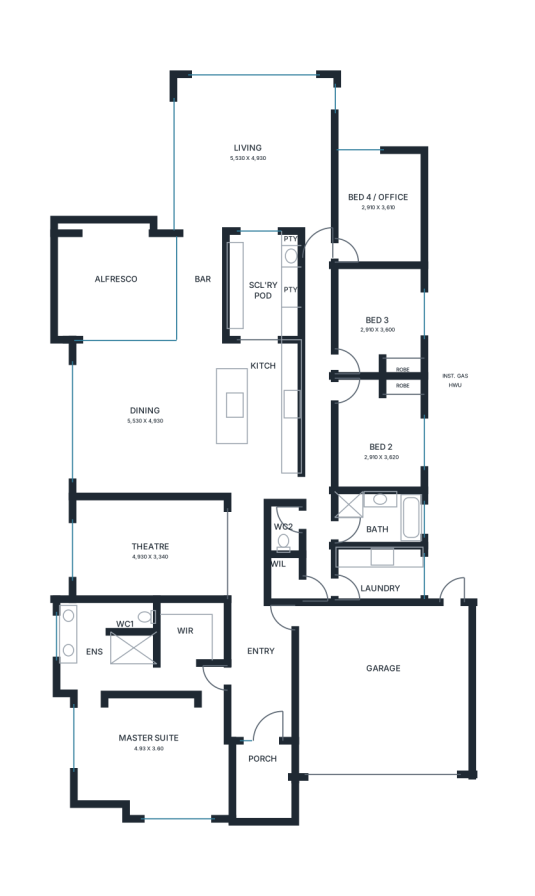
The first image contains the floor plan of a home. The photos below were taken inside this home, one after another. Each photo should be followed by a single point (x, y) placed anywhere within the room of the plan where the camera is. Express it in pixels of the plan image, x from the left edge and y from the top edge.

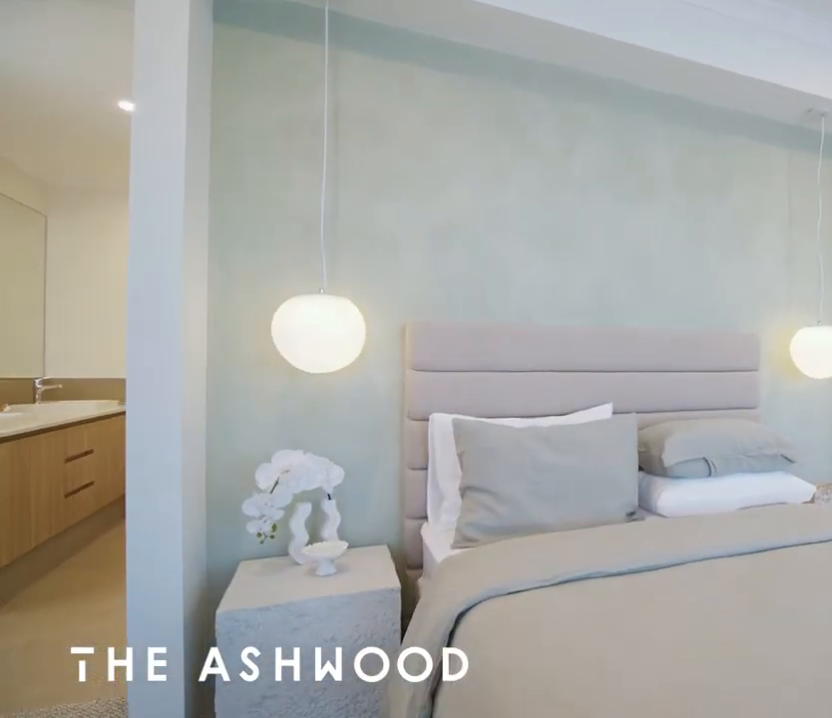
(148, 704)
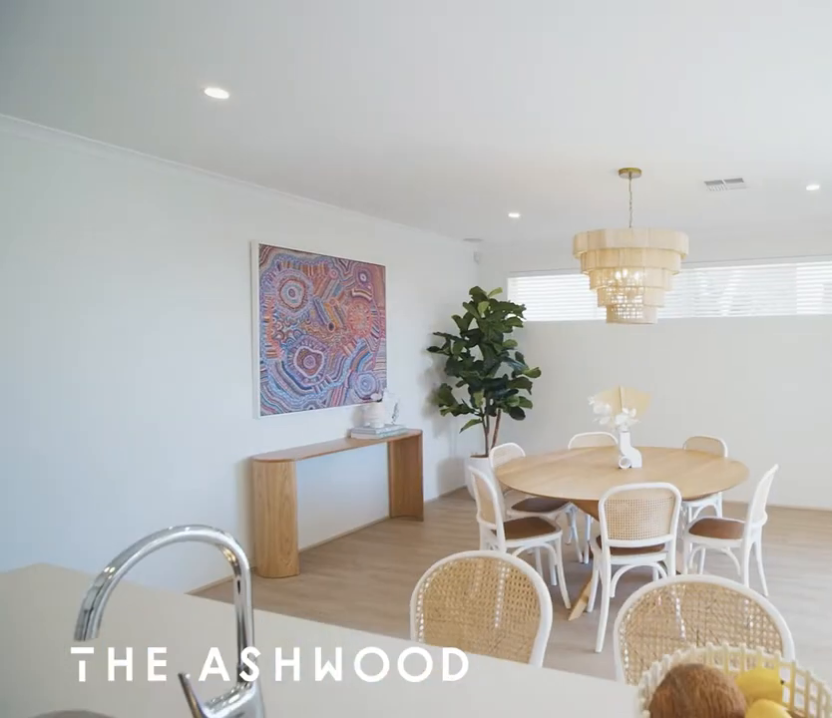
(186, 417)
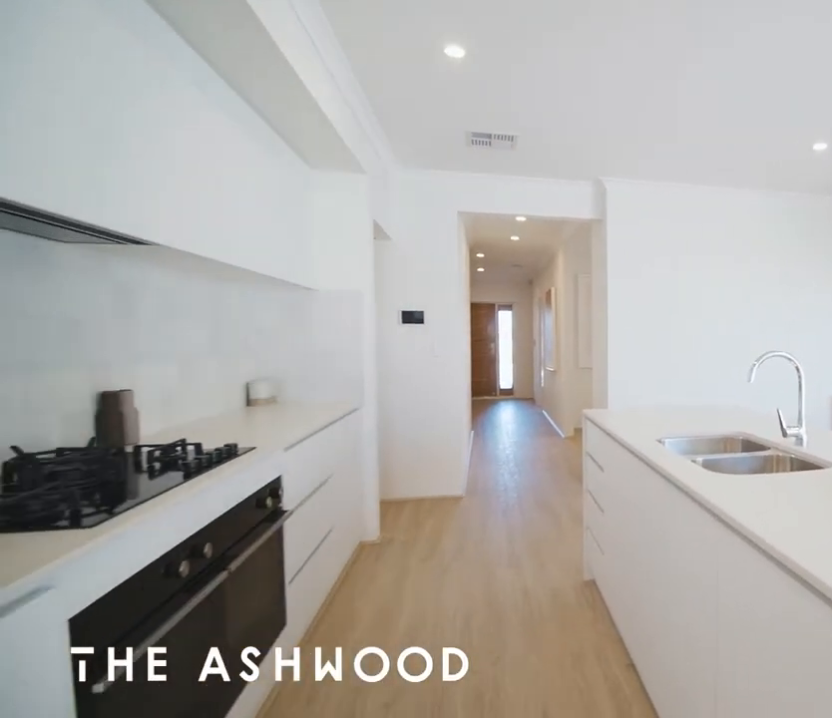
(186, 417)
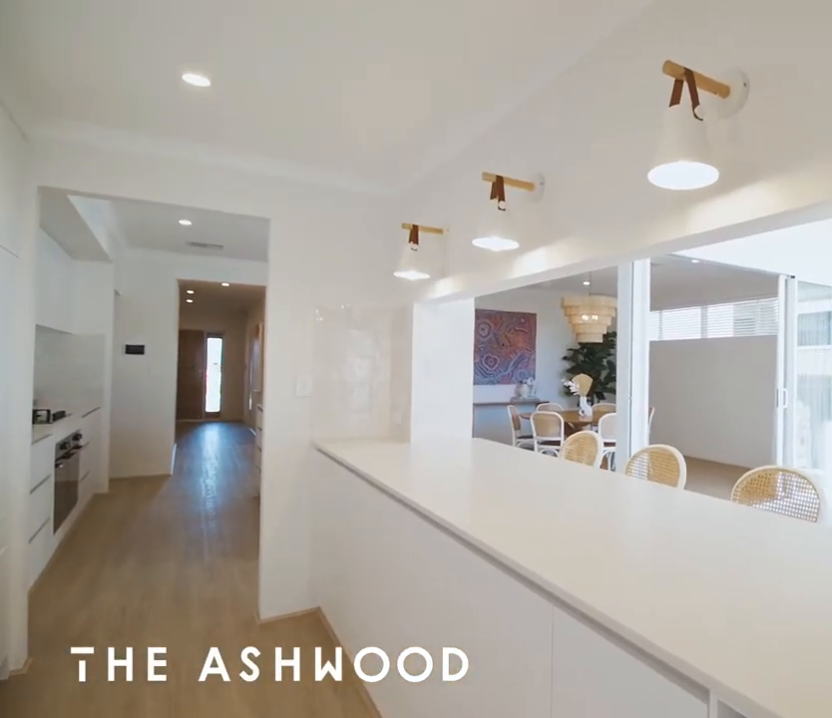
(238, 284)
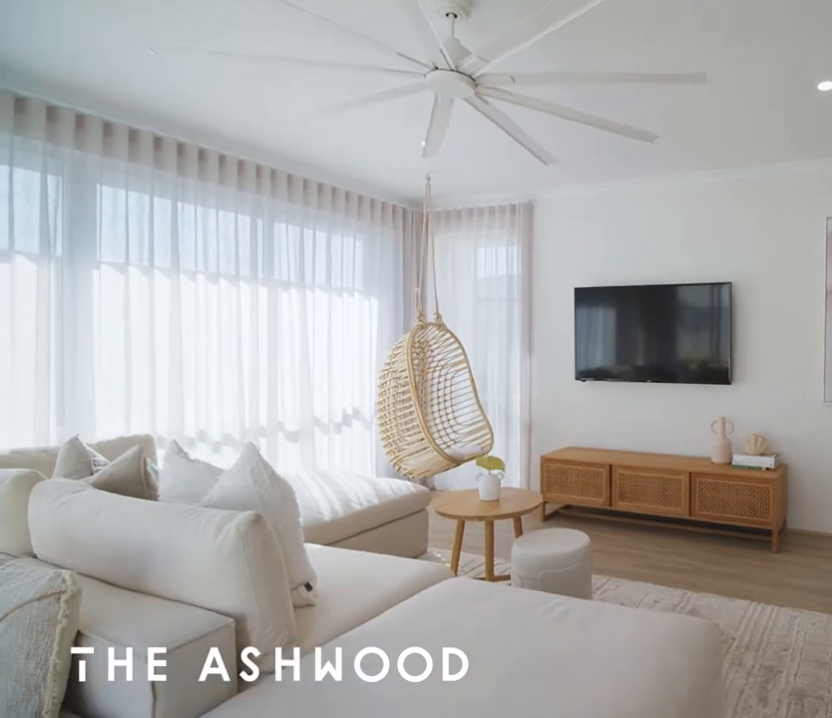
(254, 153)
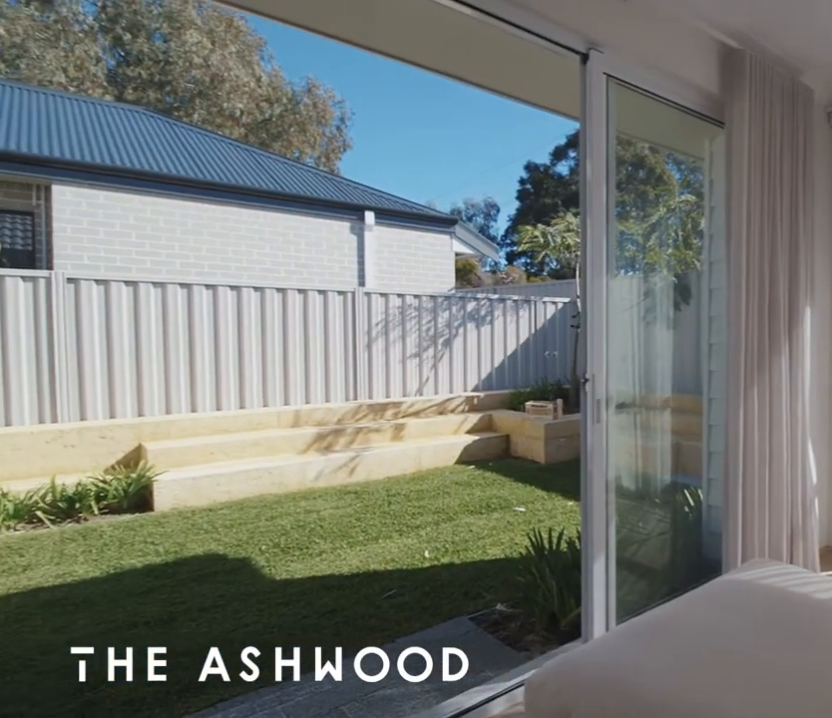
(254, 153)
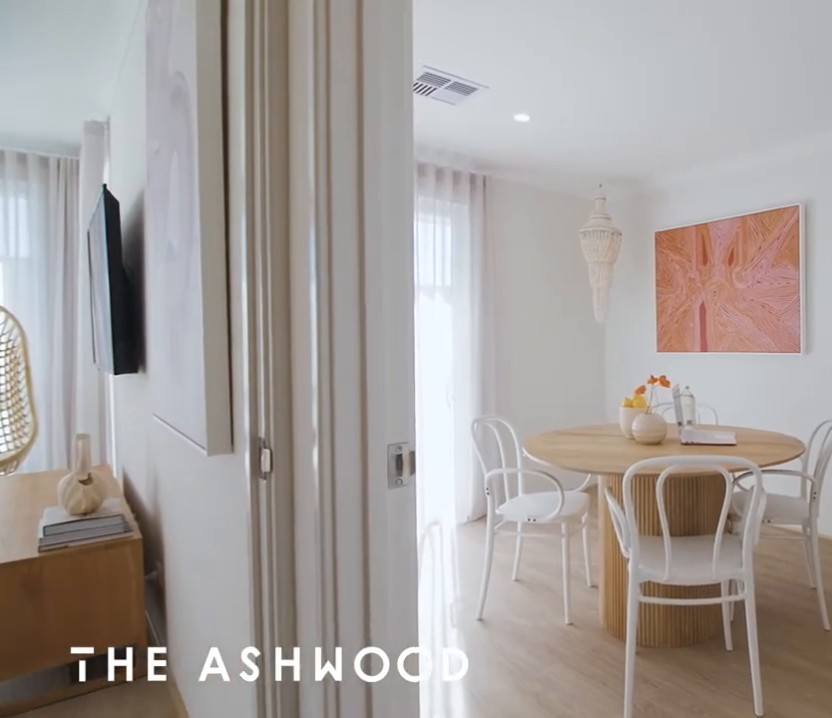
(377, 208)
